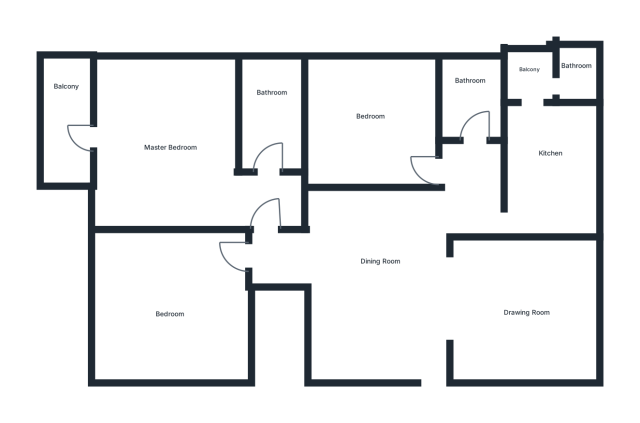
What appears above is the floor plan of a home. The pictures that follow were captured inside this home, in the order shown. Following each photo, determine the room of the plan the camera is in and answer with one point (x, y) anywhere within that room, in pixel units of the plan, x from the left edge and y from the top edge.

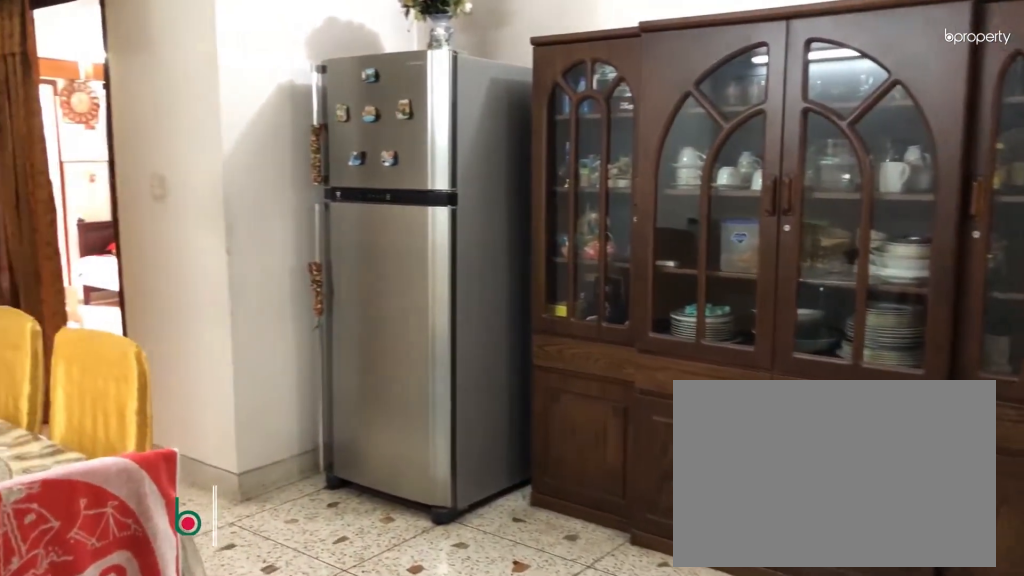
(411, 298)
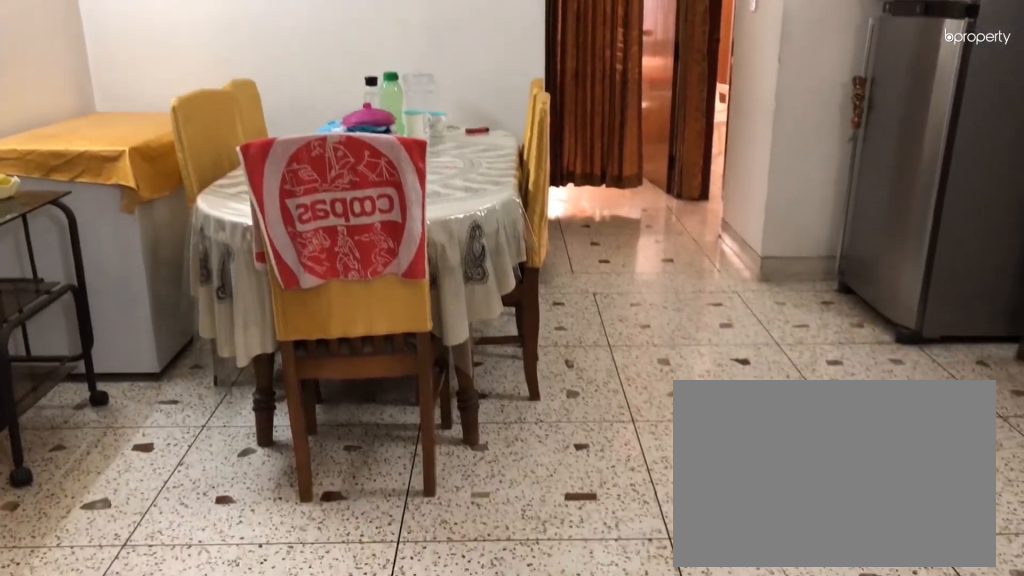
(386, 282)
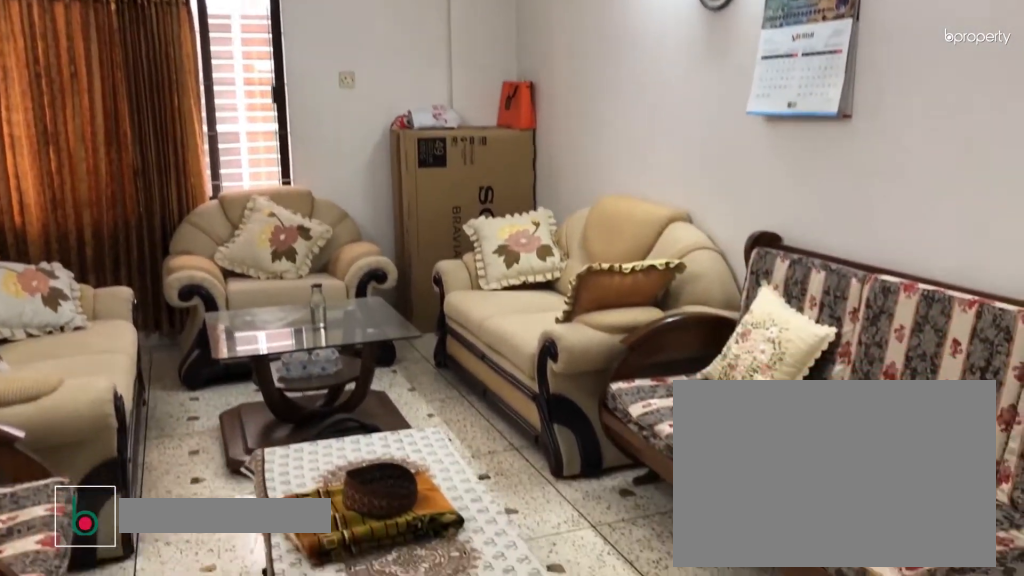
(524, 309)
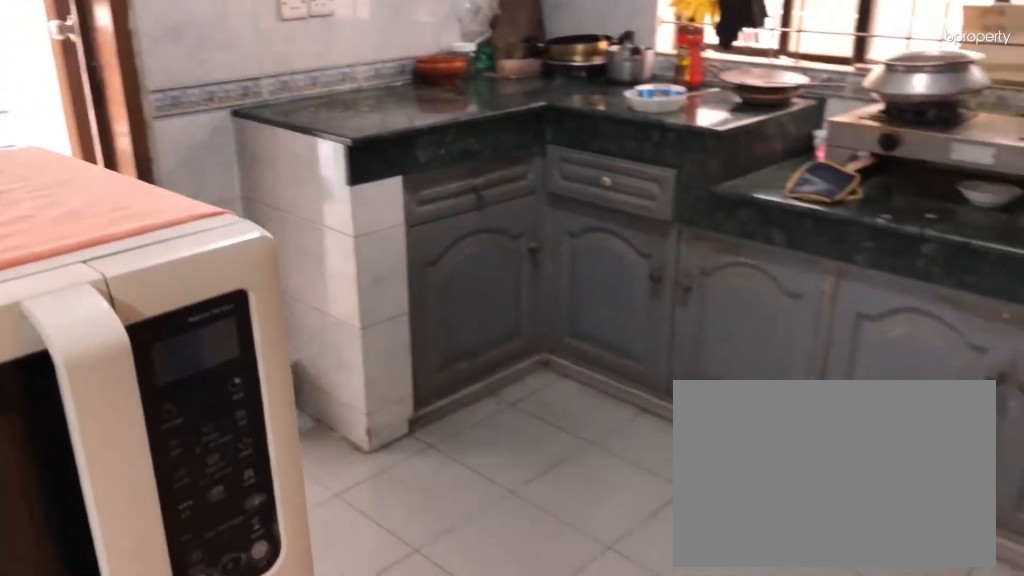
(559, 164)
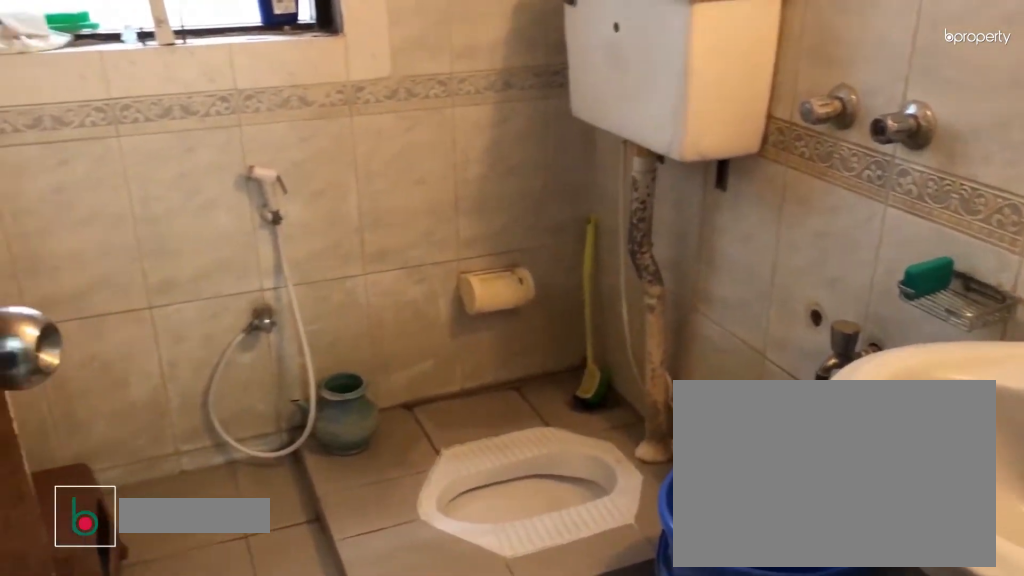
(467, 104)
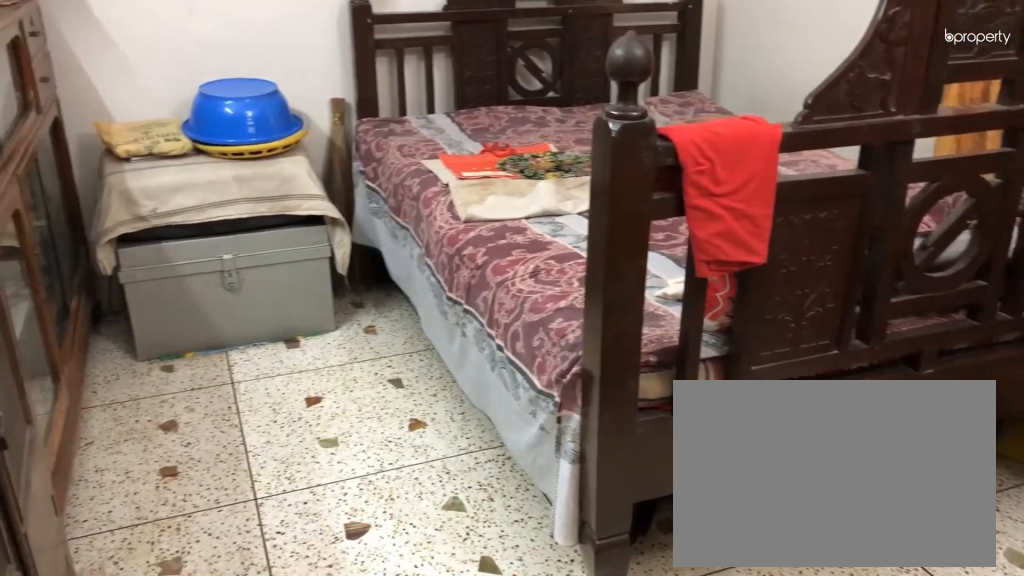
(361, 127)
